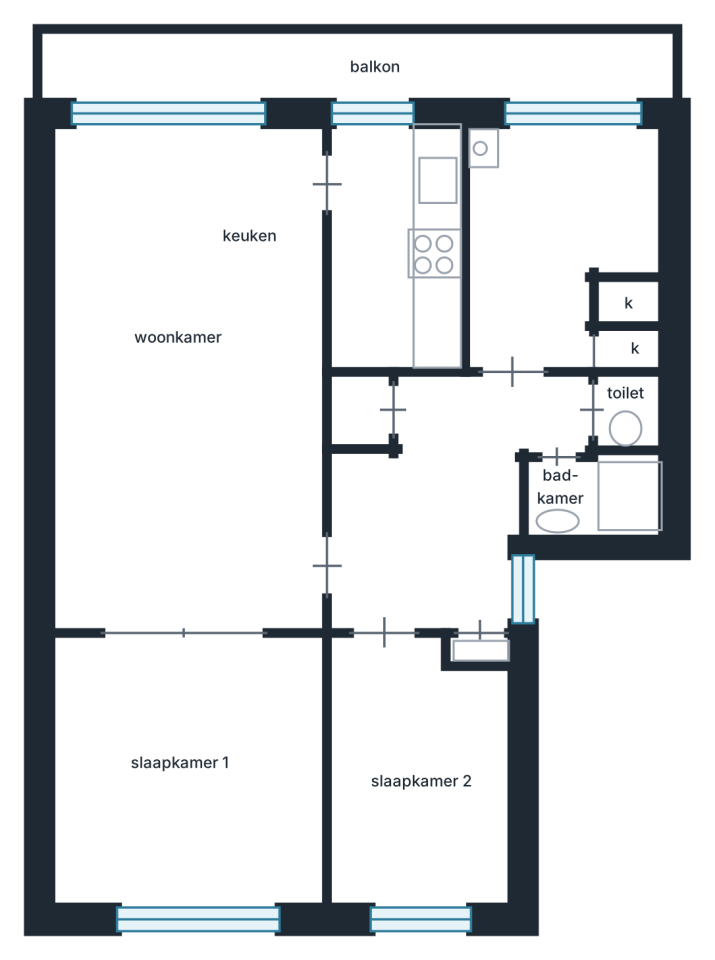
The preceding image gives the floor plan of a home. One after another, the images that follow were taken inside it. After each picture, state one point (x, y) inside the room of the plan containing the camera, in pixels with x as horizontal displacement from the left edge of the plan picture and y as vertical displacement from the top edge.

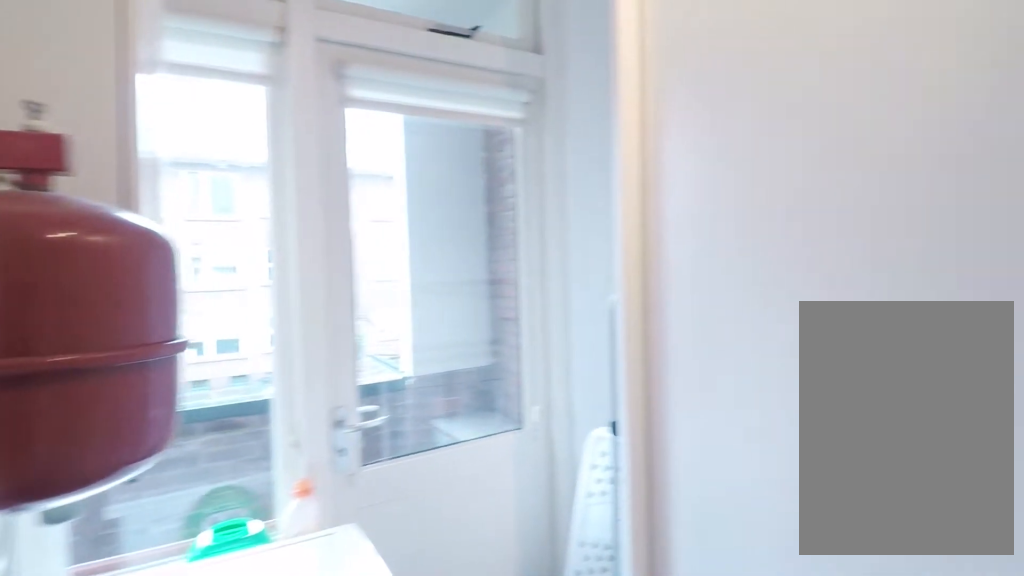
(554, 235)
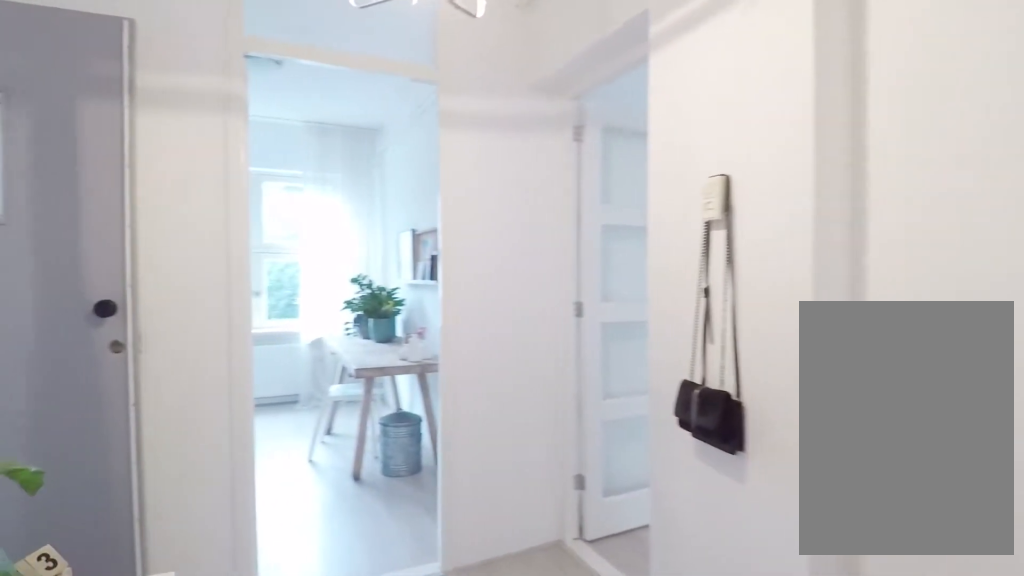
(446, 502)
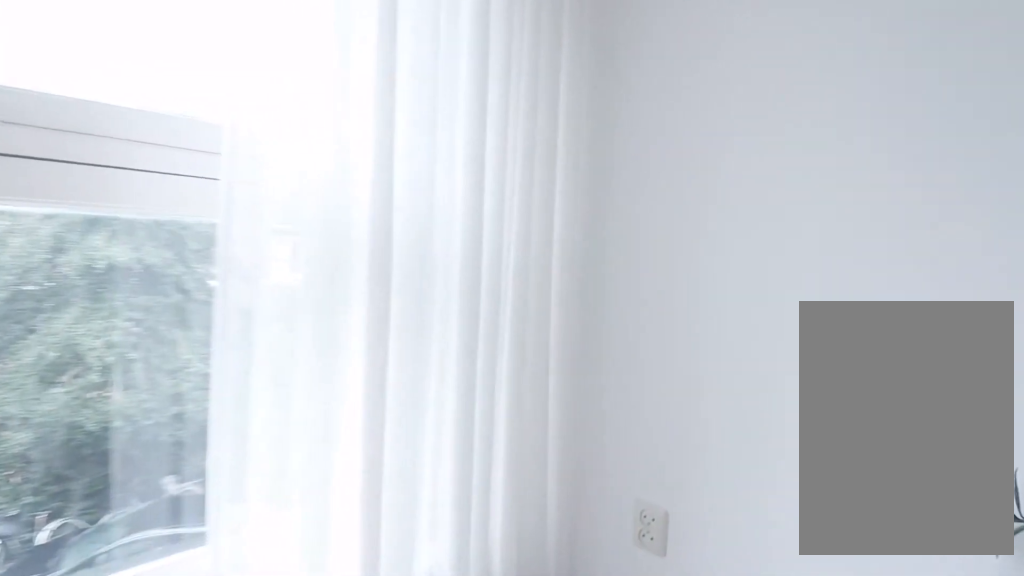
(419, 781)
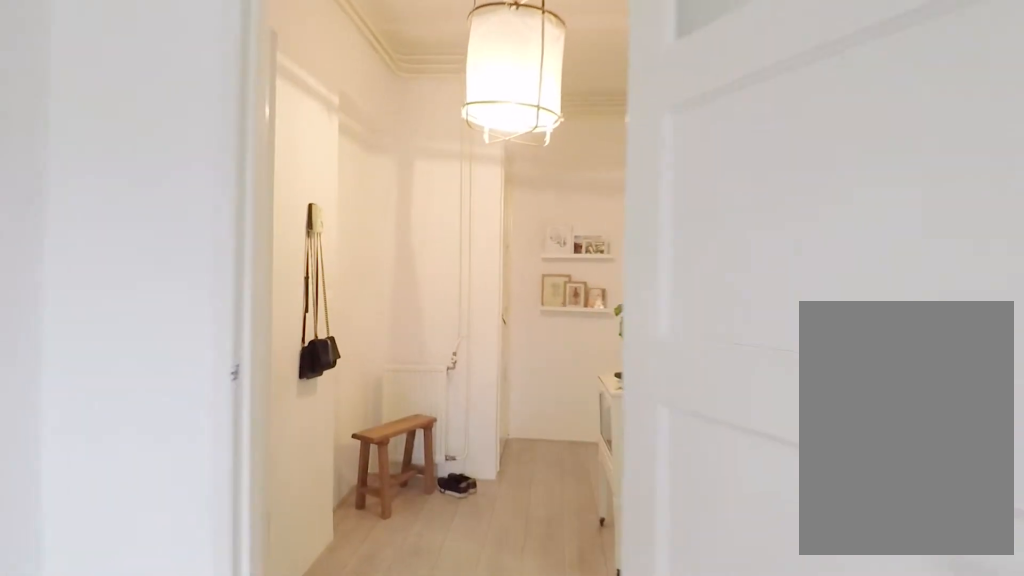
(419, 781)
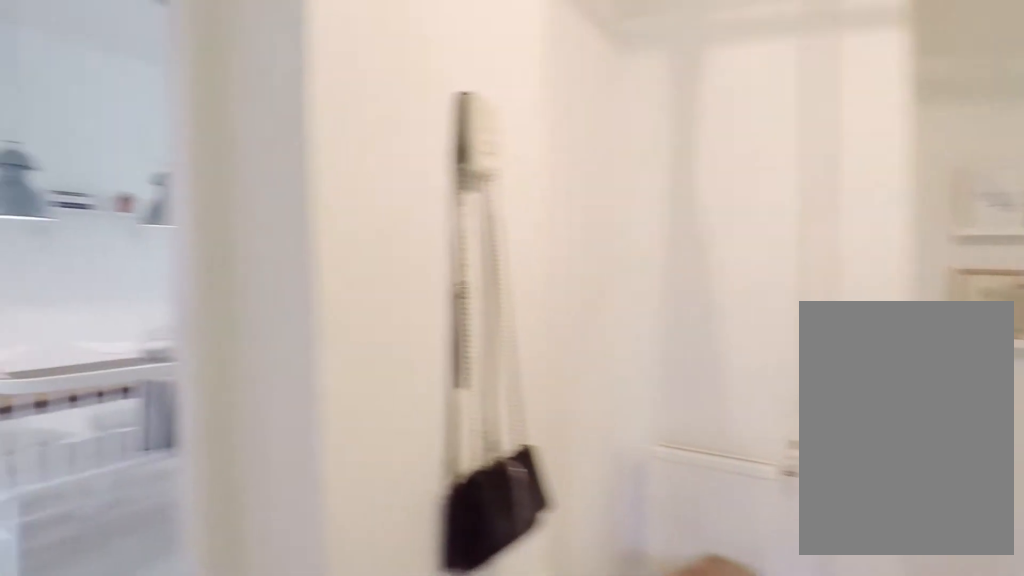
(446, 503)
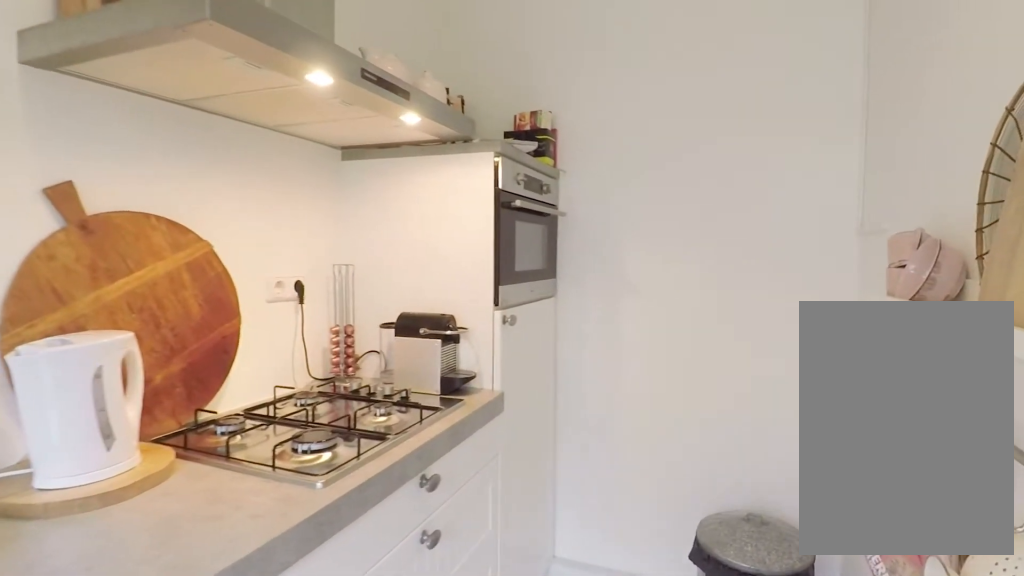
(395, 248)
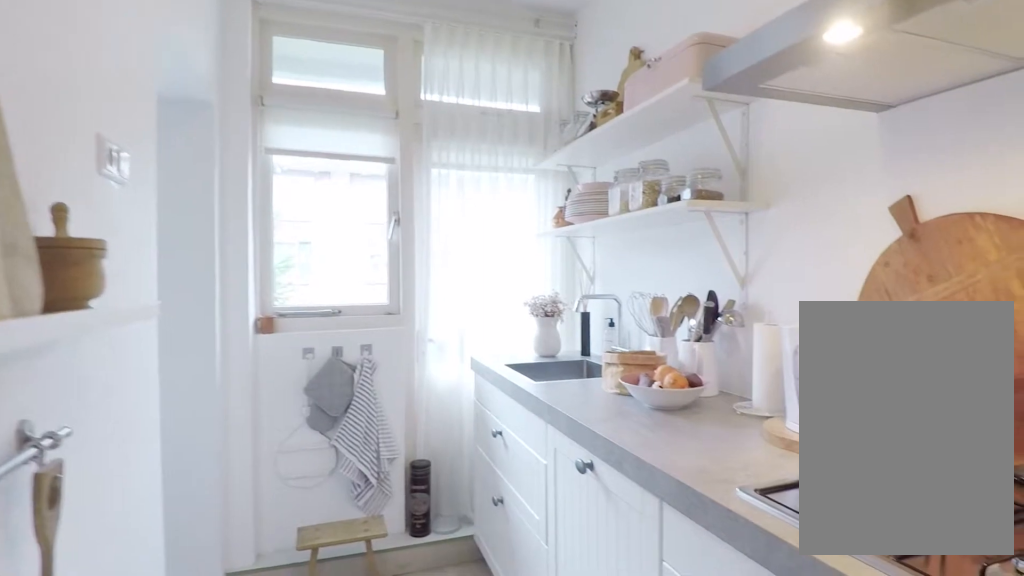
(395, 248)
